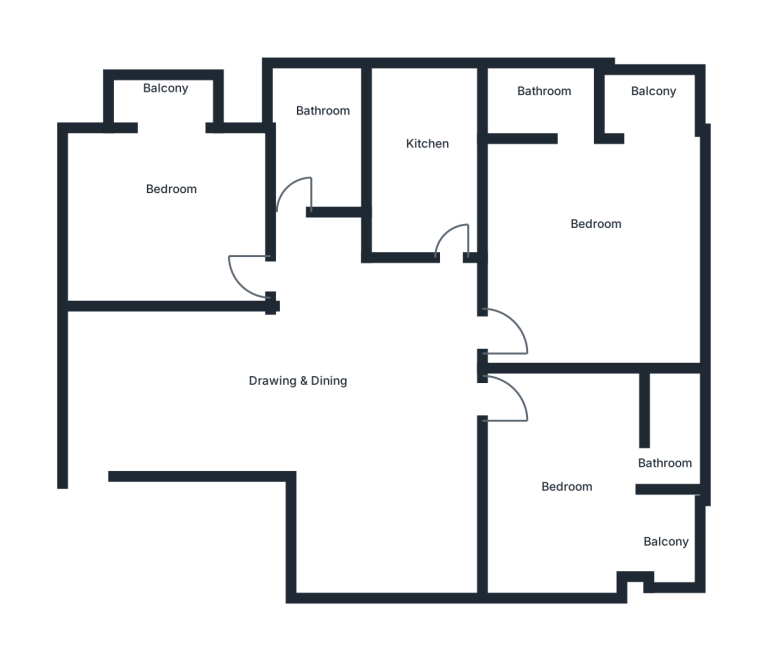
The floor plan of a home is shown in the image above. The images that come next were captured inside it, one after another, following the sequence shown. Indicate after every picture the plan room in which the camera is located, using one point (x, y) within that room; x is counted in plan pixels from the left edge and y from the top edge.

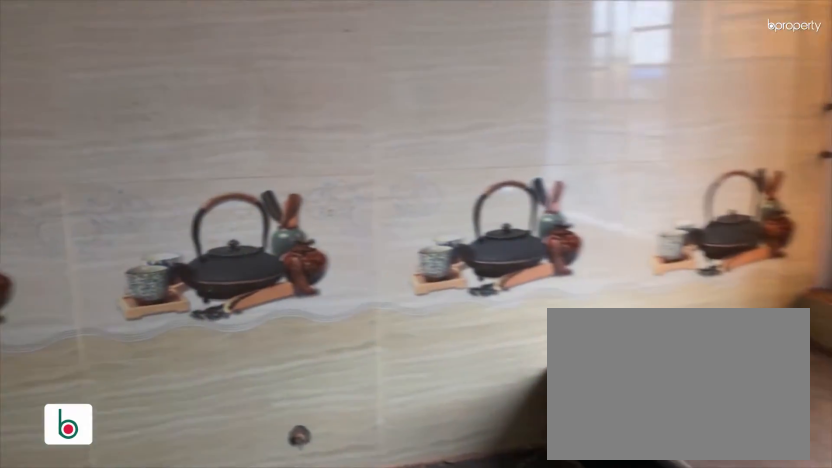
(429, 159)
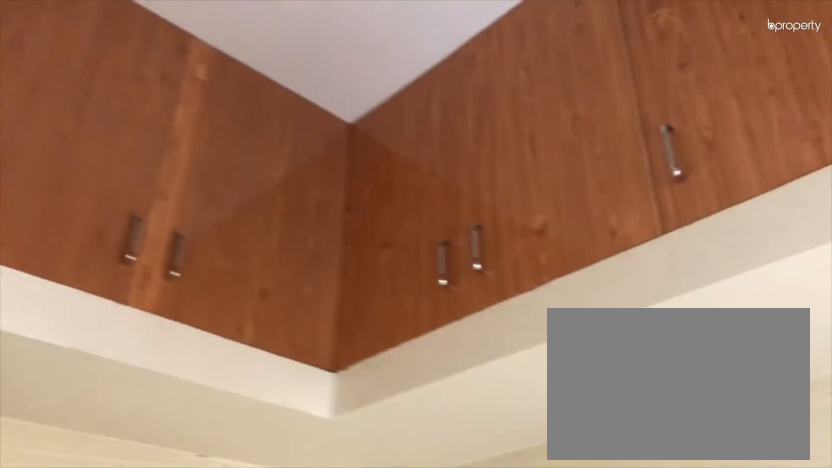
(429, 159)
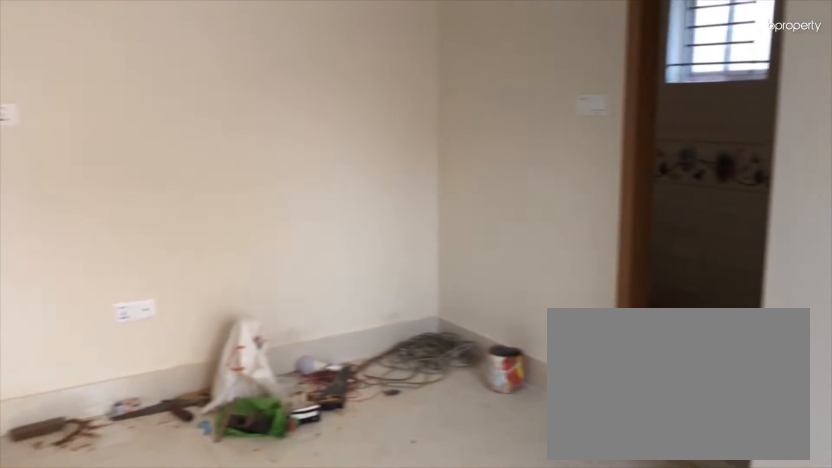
(587, 223)
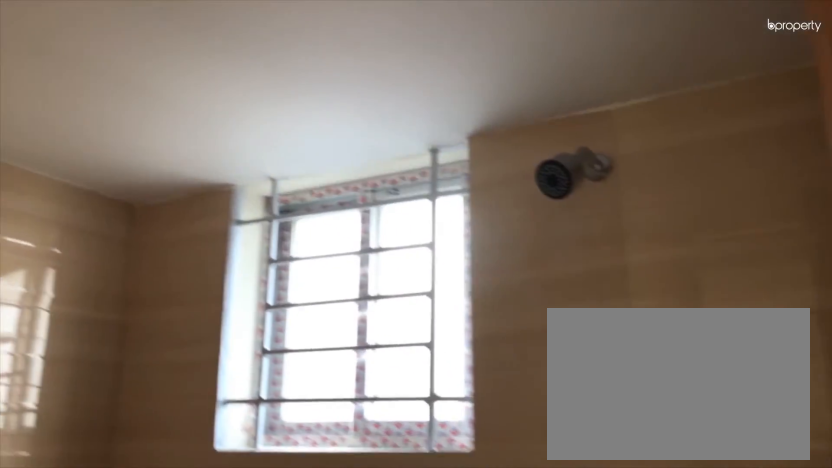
(532, 96)
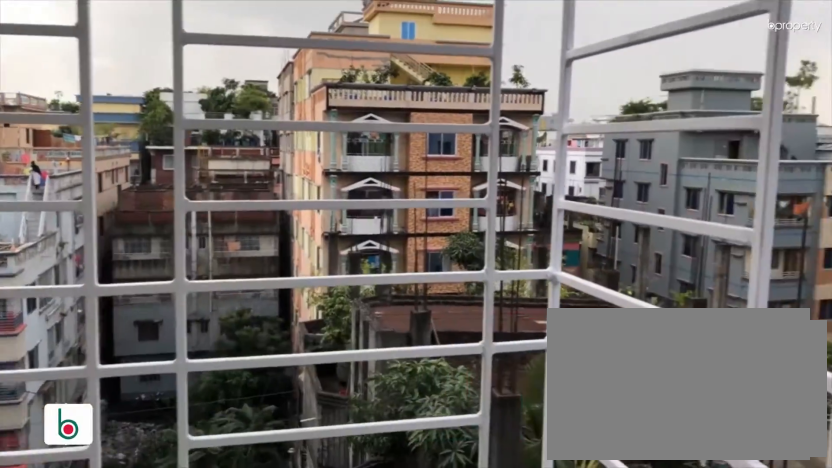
(652, 100)
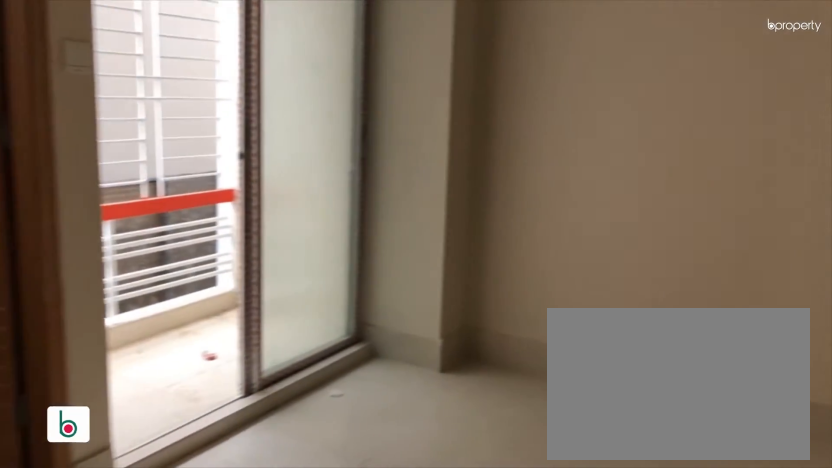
(582, 478)
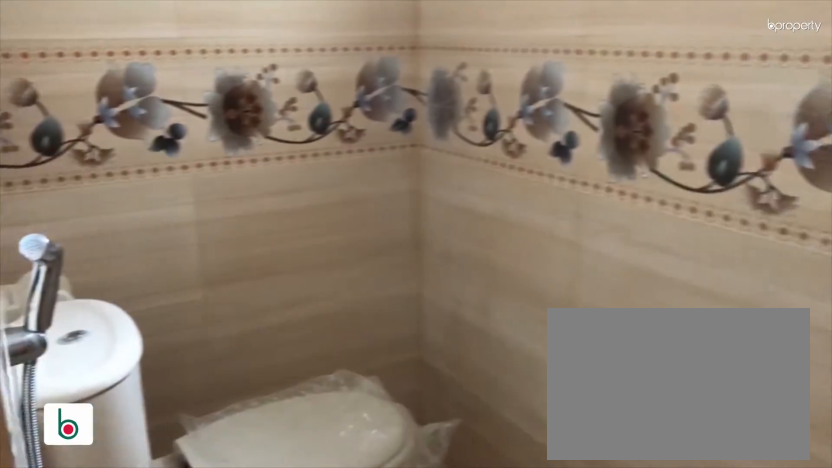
(674, 430)
